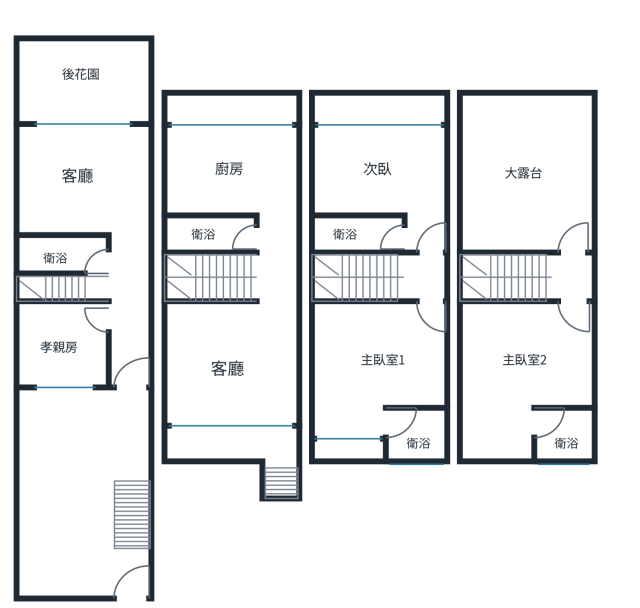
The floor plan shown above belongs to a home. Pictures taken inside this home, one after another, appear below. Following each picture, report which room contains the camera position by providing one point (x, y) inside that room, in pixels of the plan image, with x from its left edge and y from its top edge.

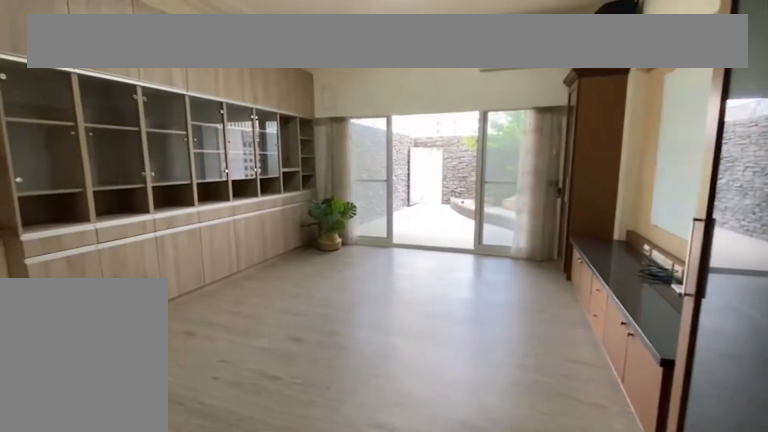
(78, 180)
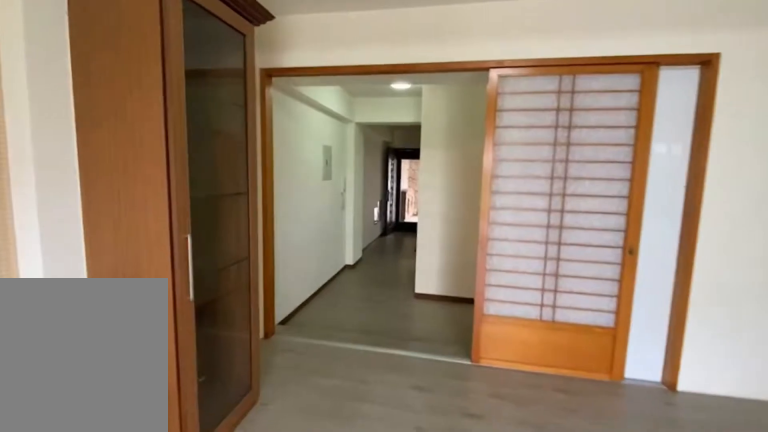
(68, 194)
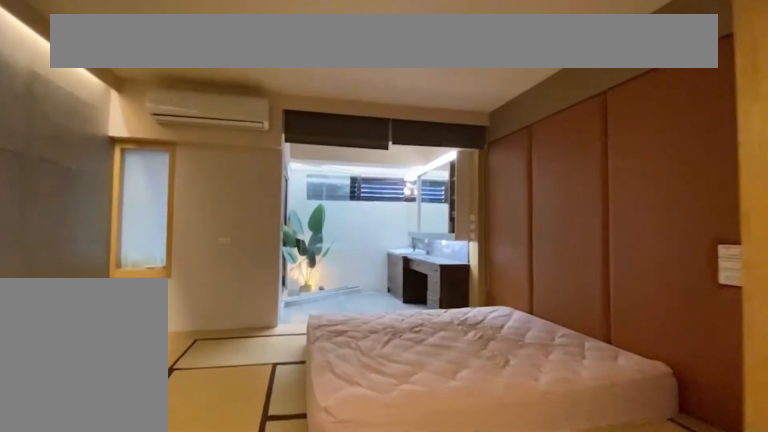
(372, 361)
